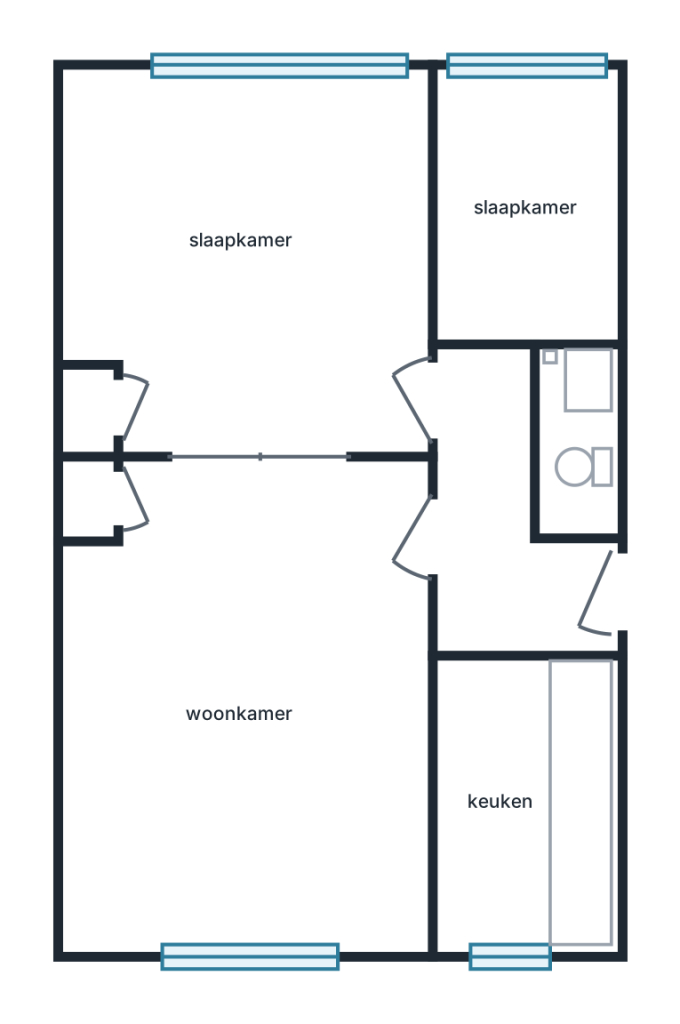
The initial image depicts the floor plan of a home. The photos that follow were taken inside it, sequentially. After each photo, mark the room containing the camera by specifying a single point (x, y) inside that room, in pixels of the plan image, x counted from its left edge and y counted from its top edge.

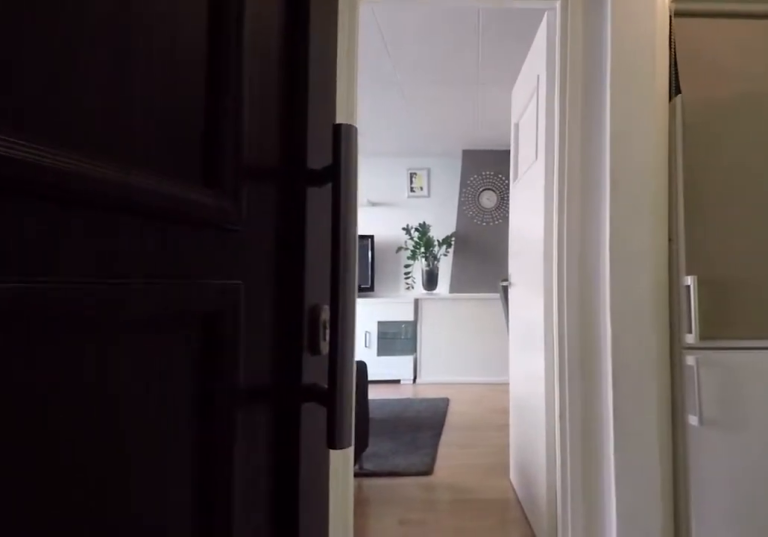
(506, 524)
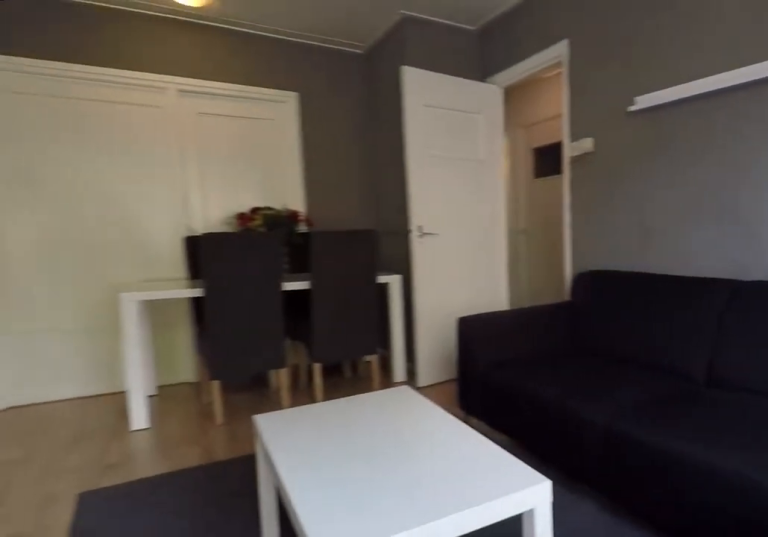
(254, 709)
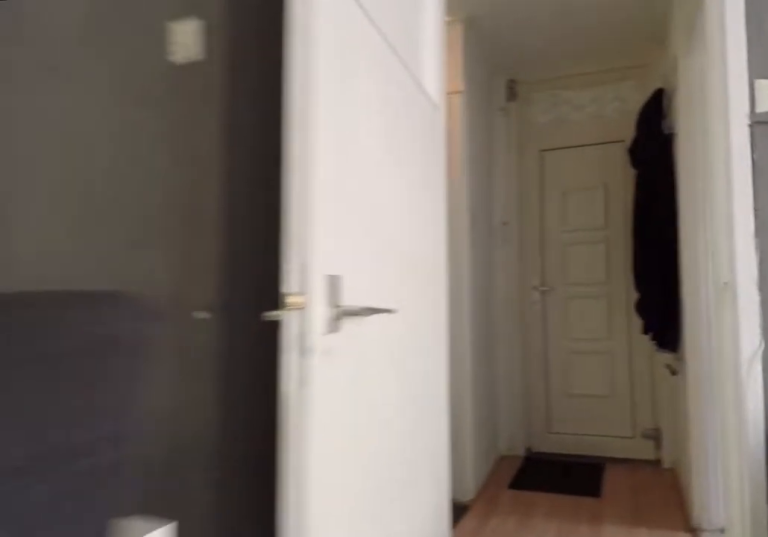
(254, 709)
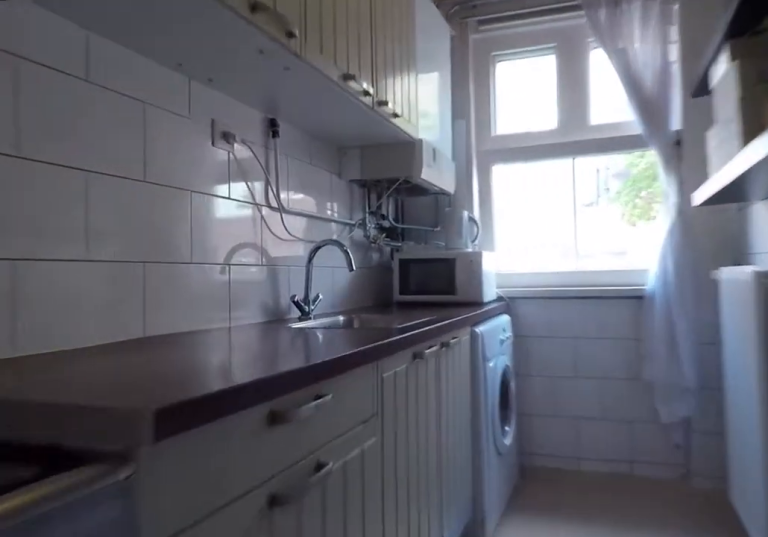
(523, 803)
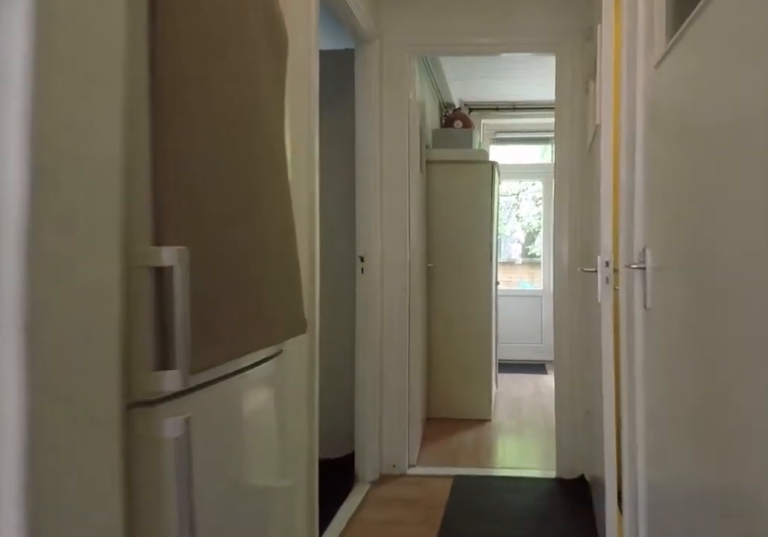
(506, 526)
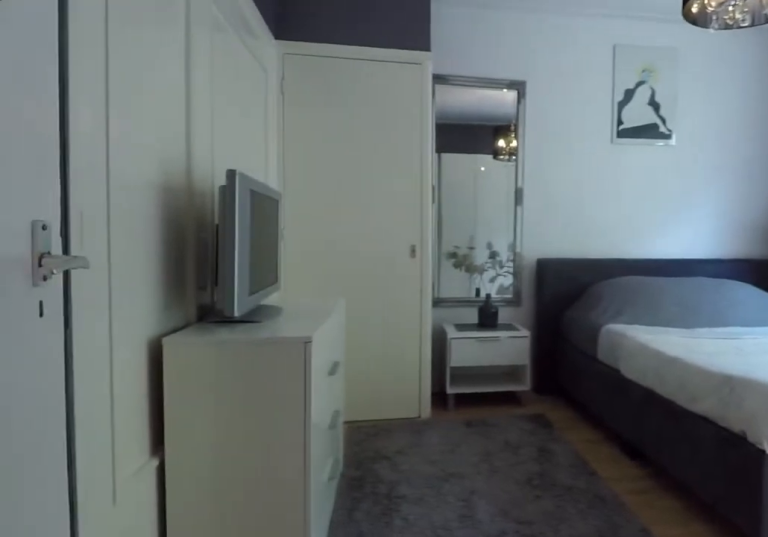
(255, 260)
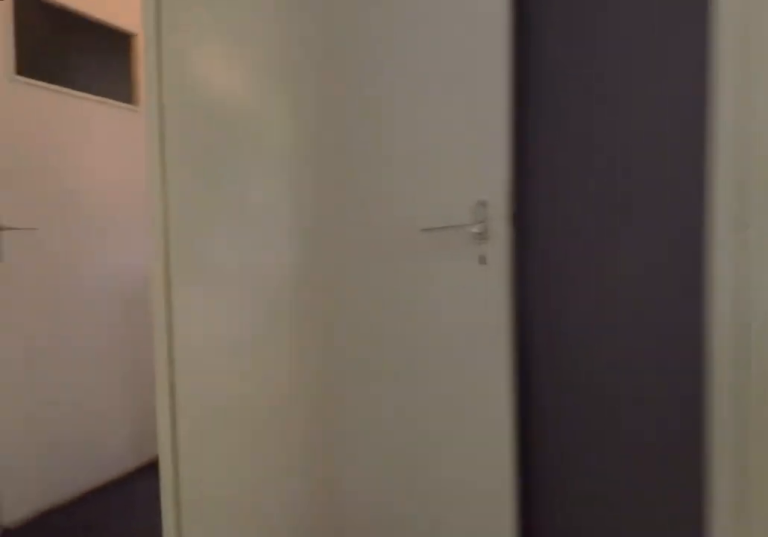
(255, 260)
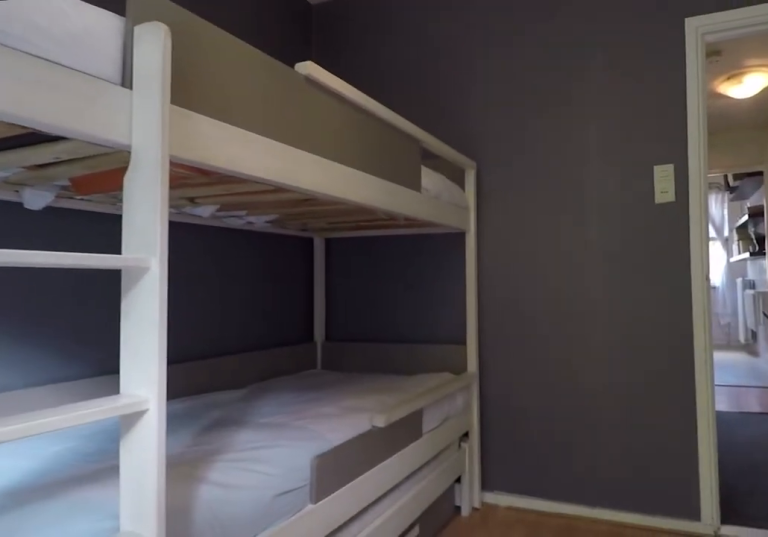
(523, 209)
